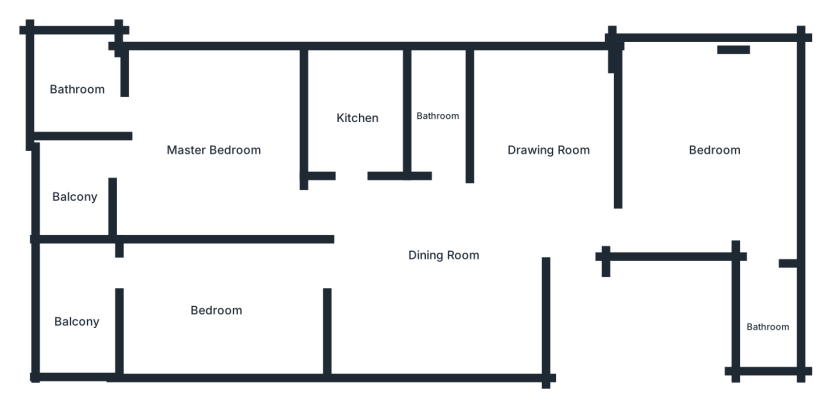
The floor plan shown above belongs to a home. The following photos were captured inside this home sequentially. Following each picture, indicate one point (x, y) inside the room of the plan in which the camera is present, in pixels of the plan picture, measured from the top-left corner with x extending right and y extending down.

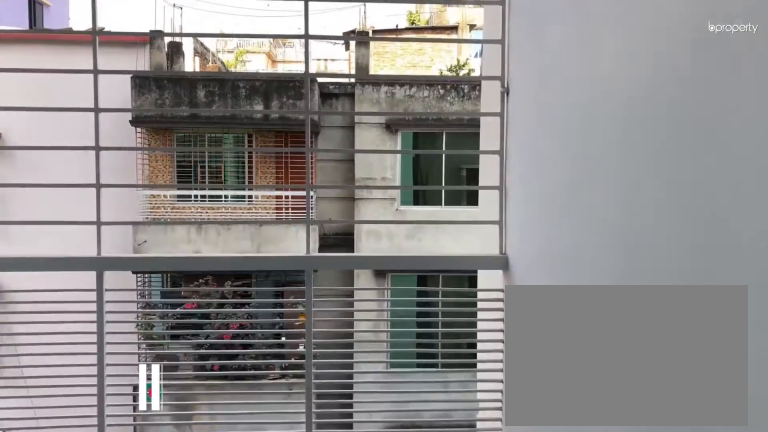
(78, 197)
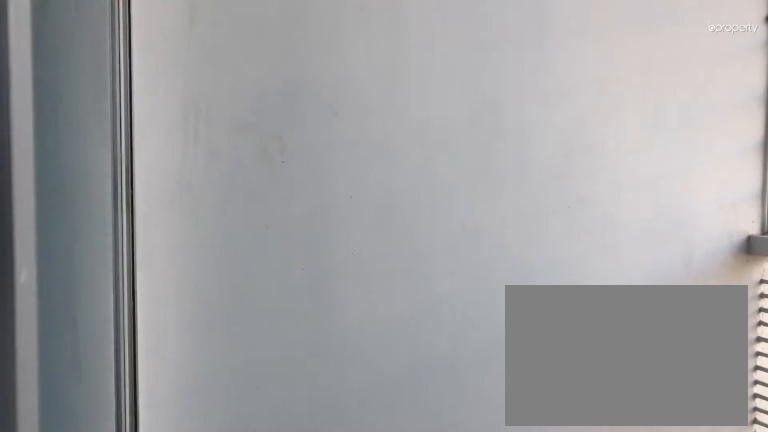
(78, 197)
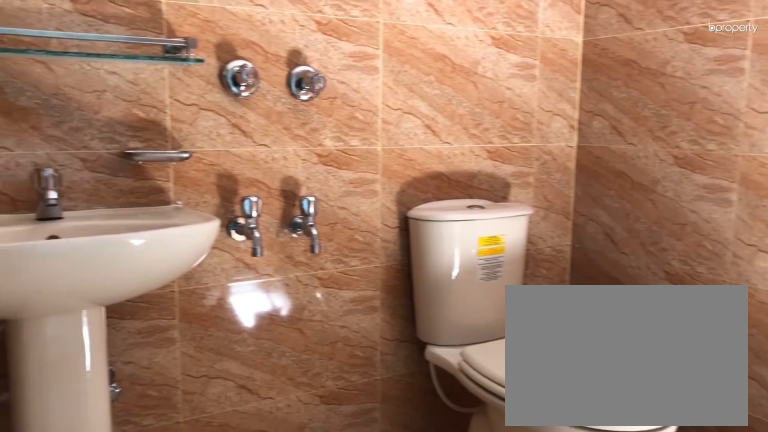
(77, 98)
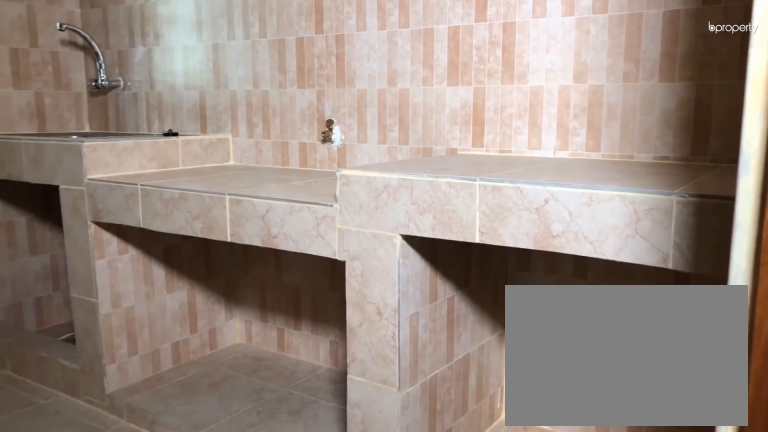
(357, 119)
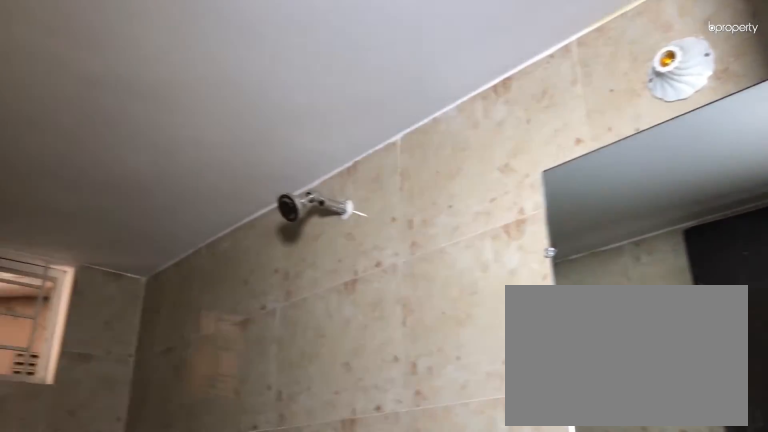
(441, 120)
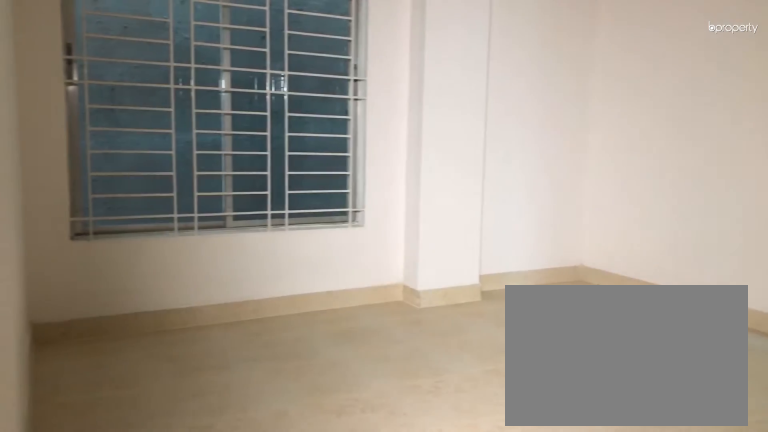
(715, 154)
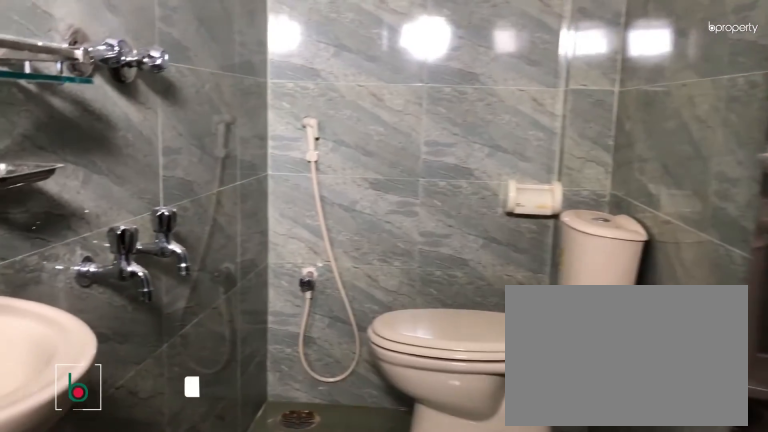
(770, 324)
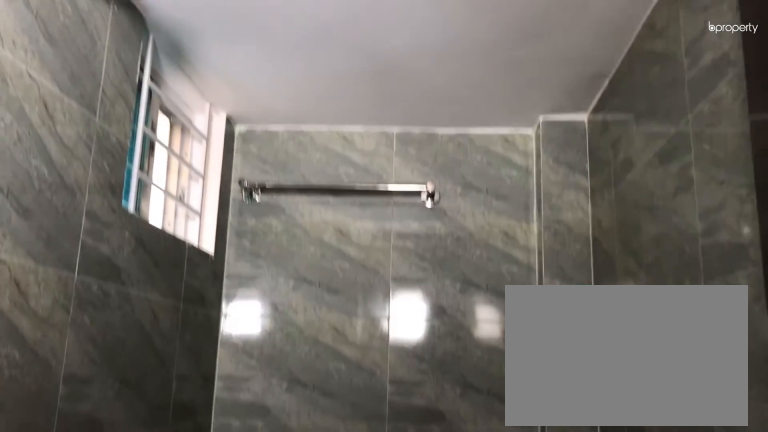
(770, 324)
